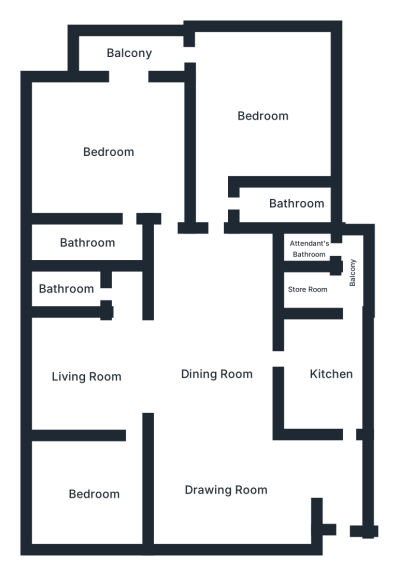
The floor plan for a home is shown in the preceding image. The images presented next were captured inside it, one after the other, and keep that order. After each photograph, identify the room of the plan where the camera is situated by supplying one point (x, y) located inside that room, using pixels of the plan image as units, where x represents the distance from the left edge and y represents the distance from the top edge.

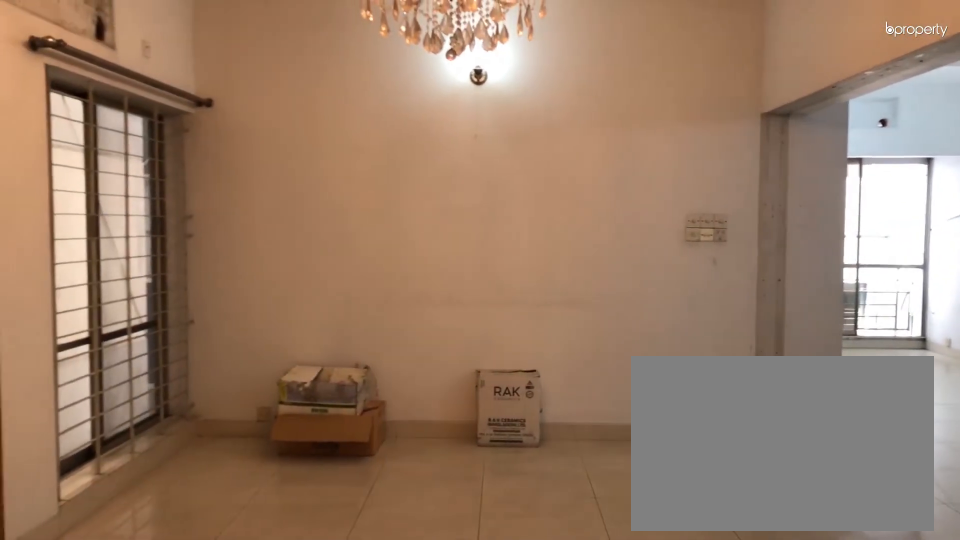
(226, 486)
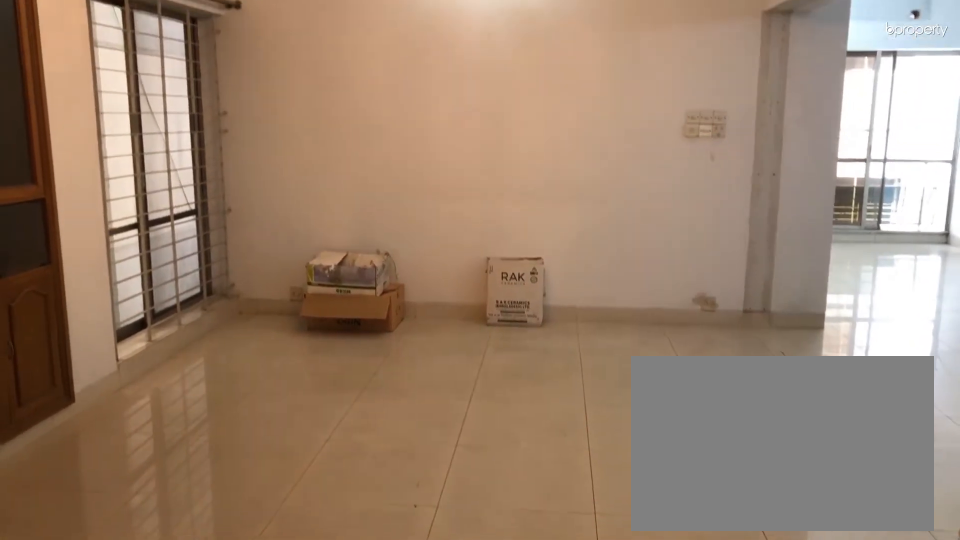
(226, 486)
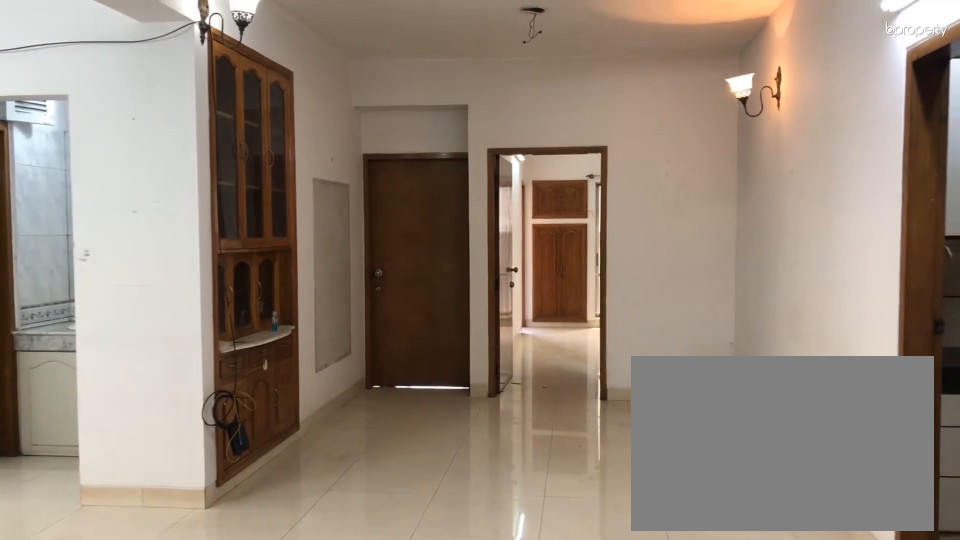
(220, 371)
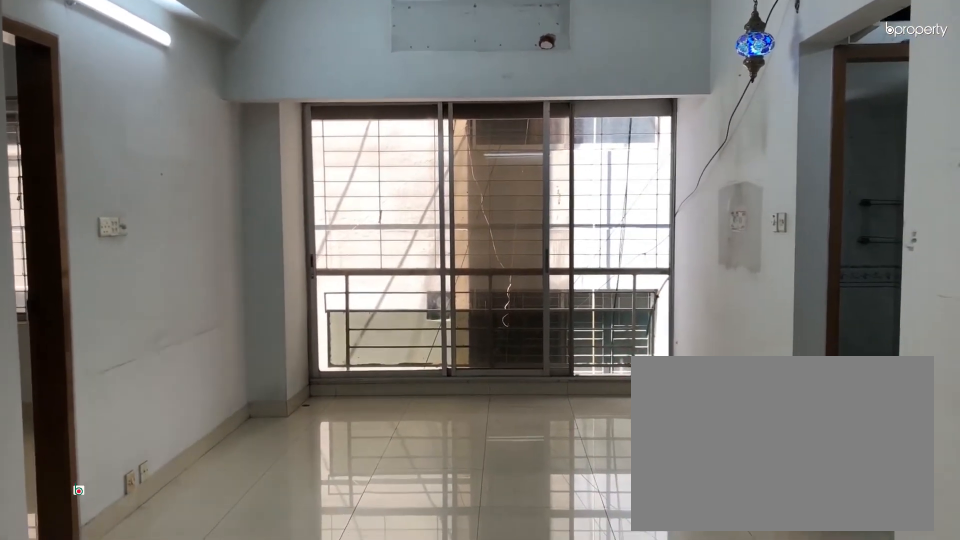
(82, 371)
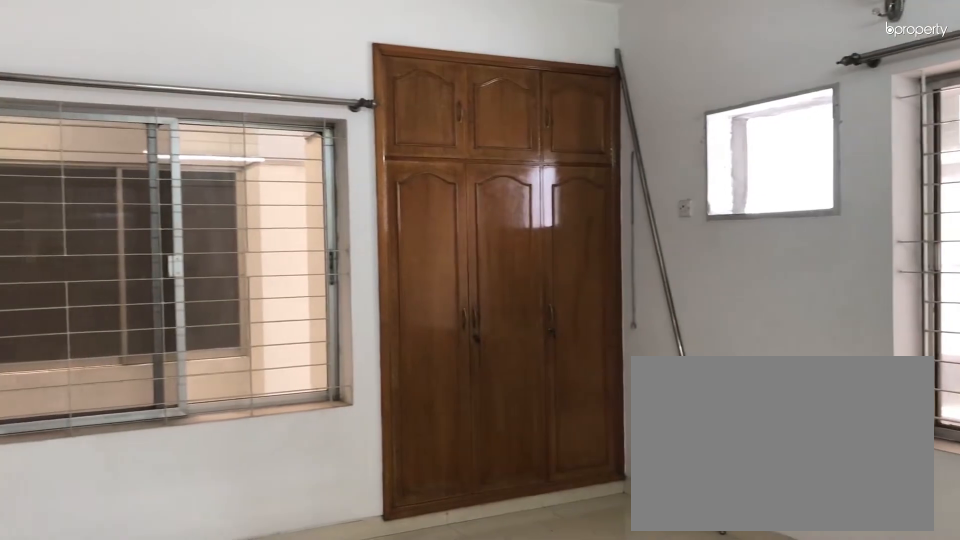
(95, 494)
